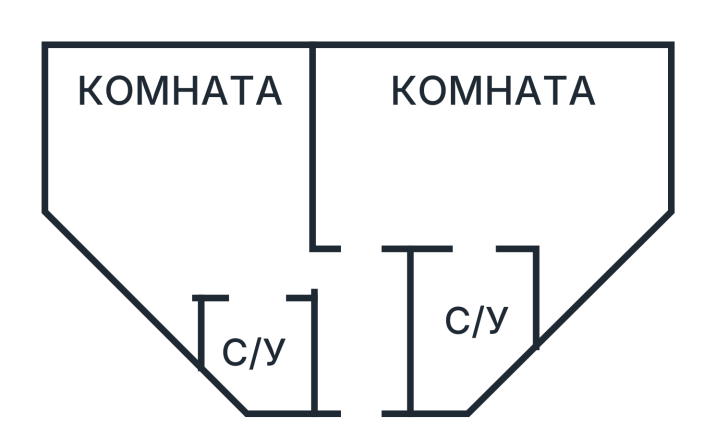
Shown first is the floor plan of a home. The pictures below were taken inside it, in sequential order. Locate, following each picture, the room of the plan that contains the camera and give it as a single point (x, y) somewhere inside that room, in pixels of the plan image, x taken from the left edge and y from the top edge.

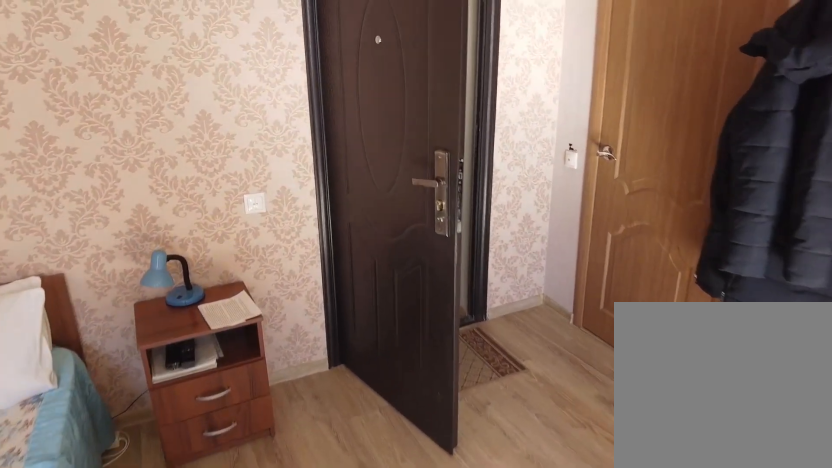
(279, 214)
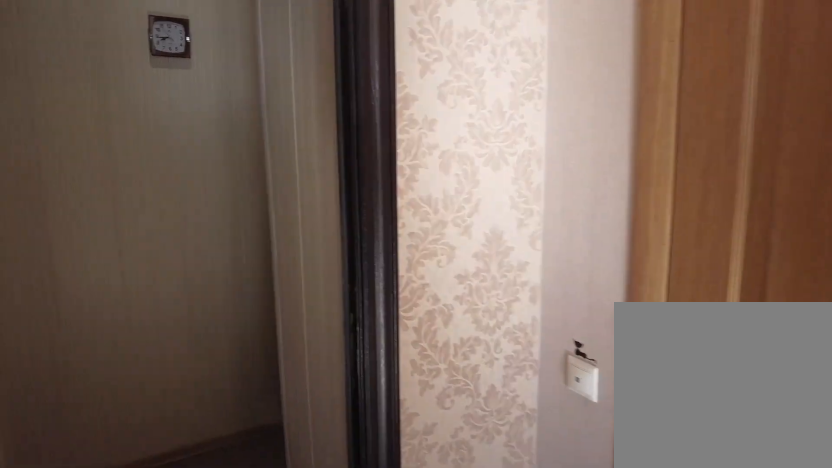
(294, 271)
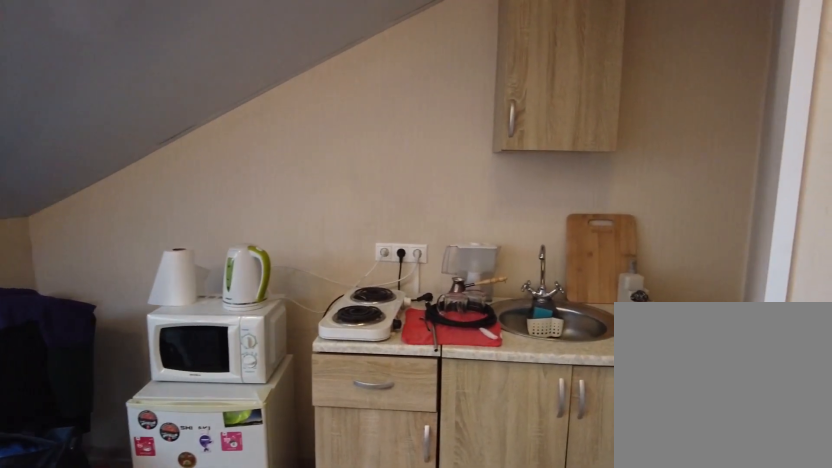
(395, 213)
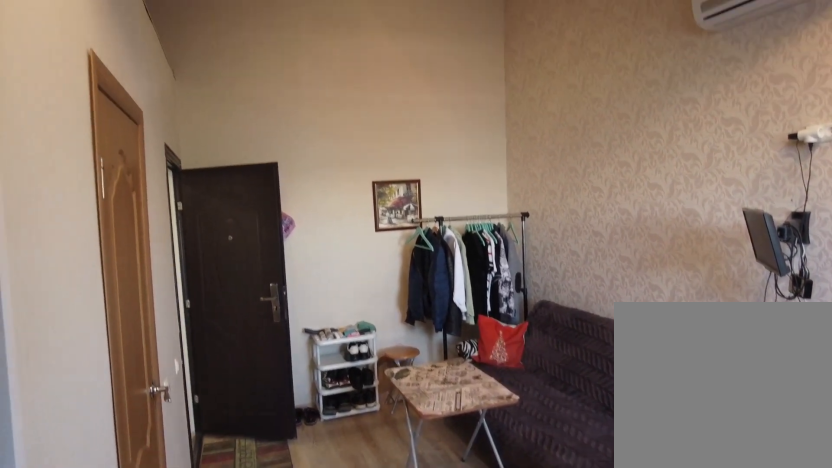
(395, 213)
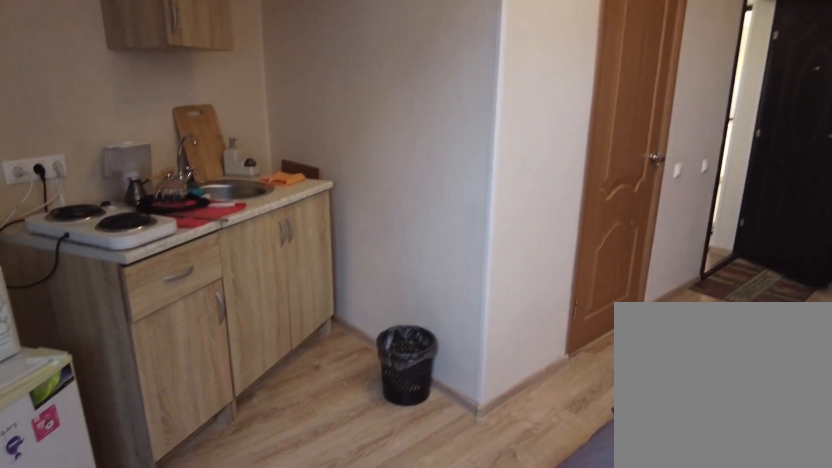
(636, 184)
